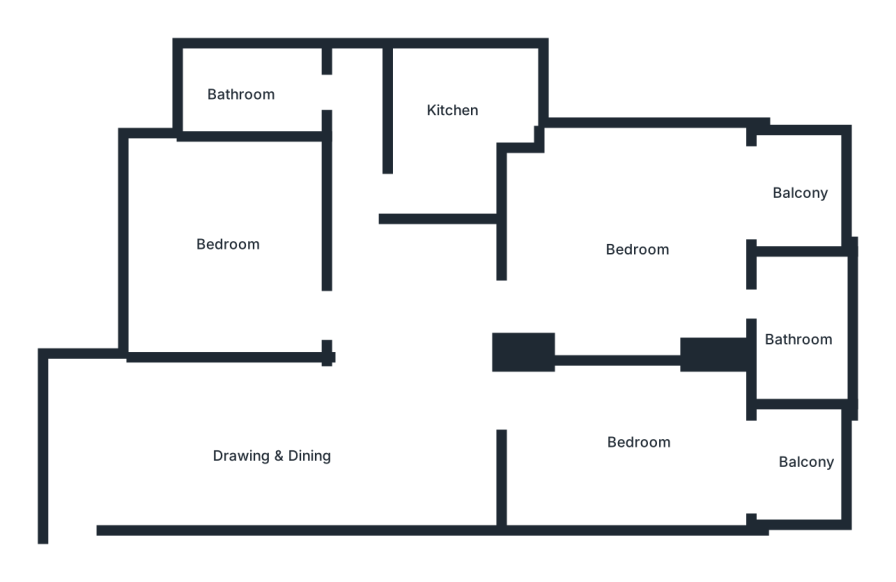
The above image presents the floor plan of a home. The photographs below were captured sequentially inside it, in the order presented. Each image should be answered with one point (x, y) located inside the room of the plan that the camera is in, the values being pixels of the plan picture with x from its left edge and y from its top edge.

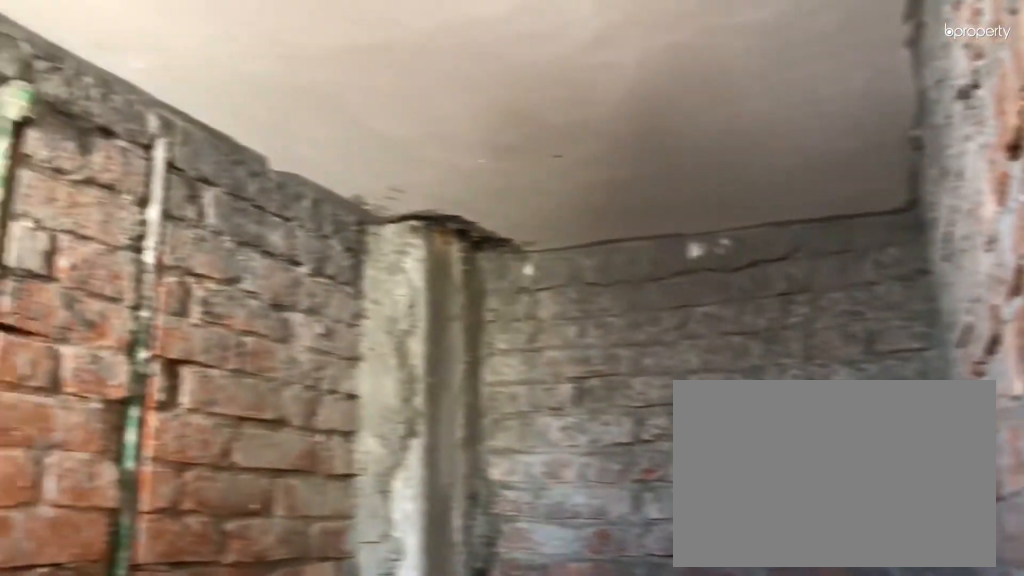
(802, 336)
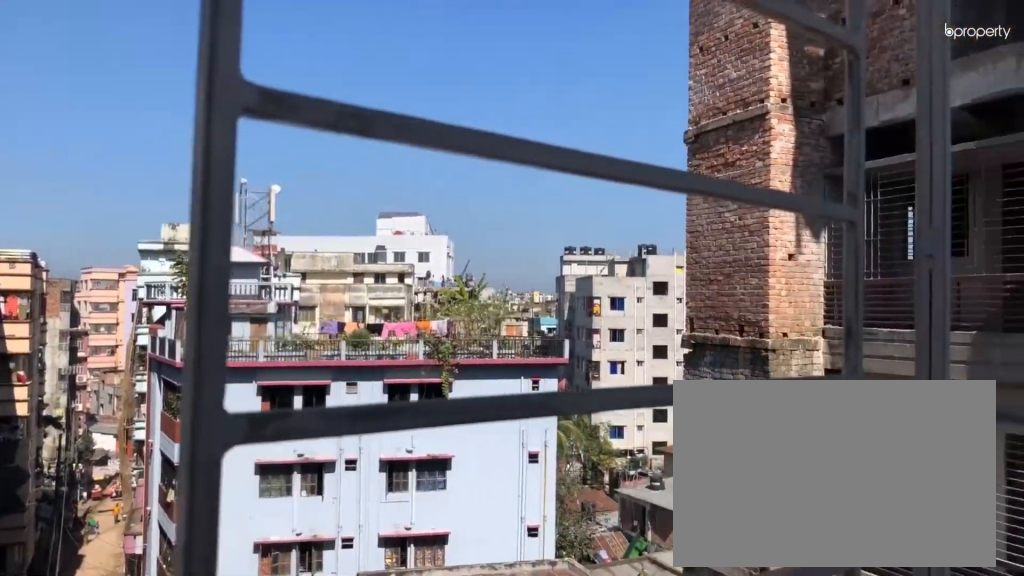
(807, 186)
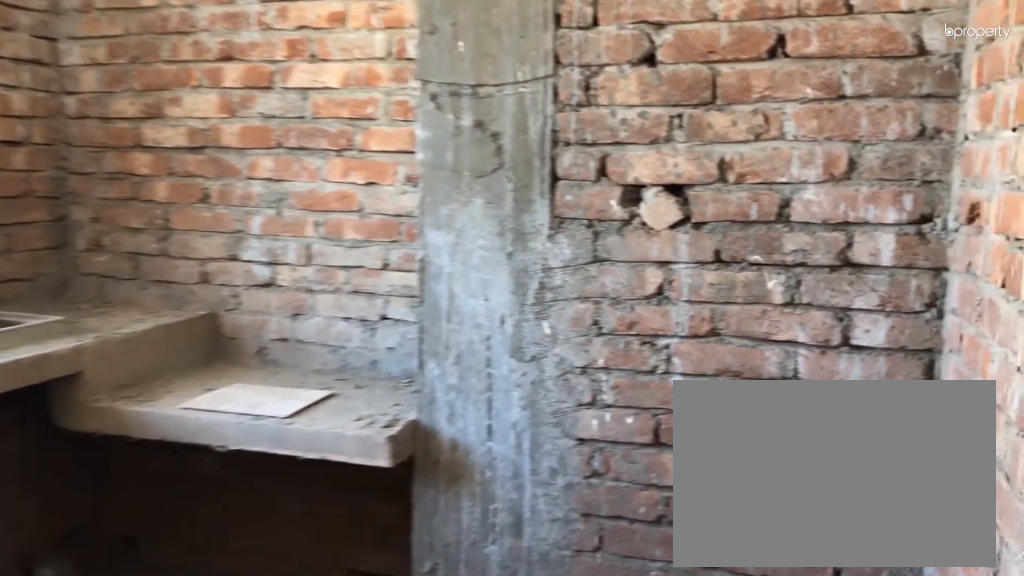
(447, 117)
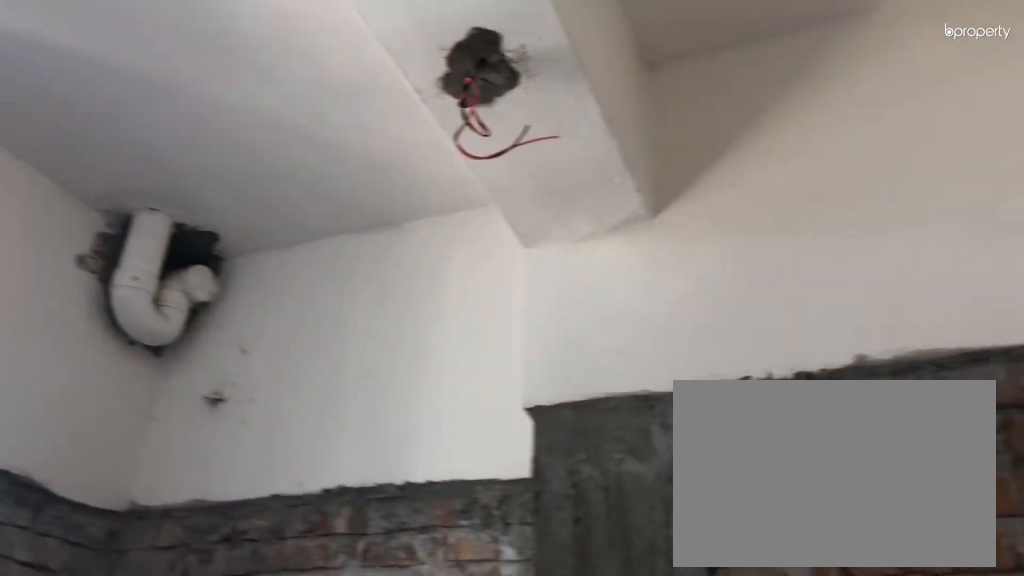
(447, 117)
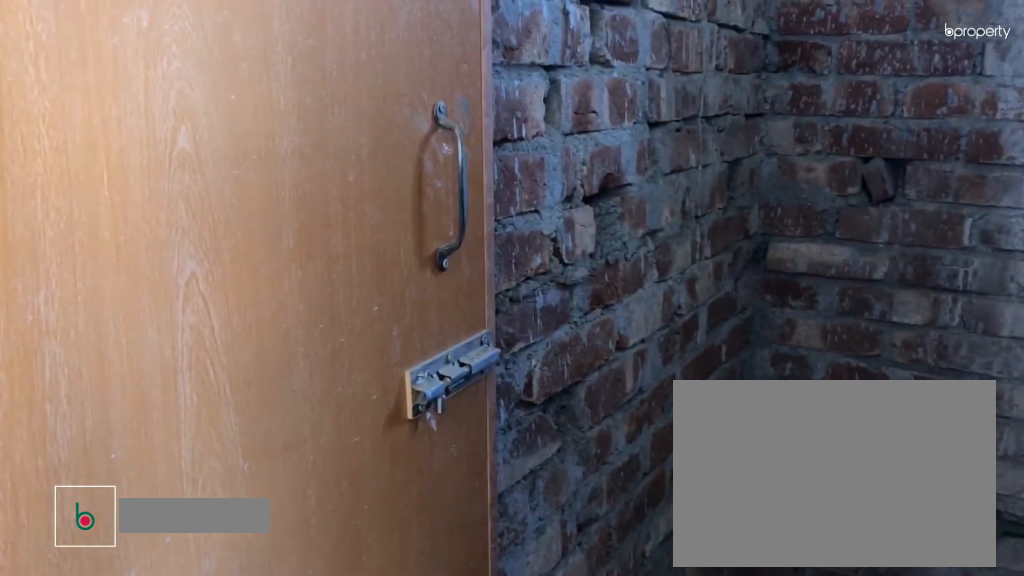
(259, 87)
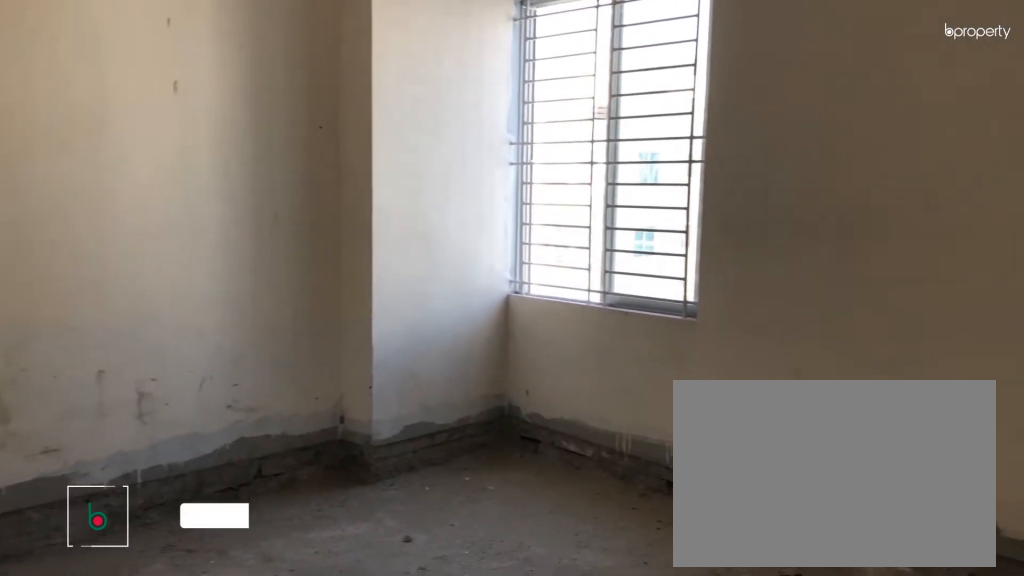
(237, 257)
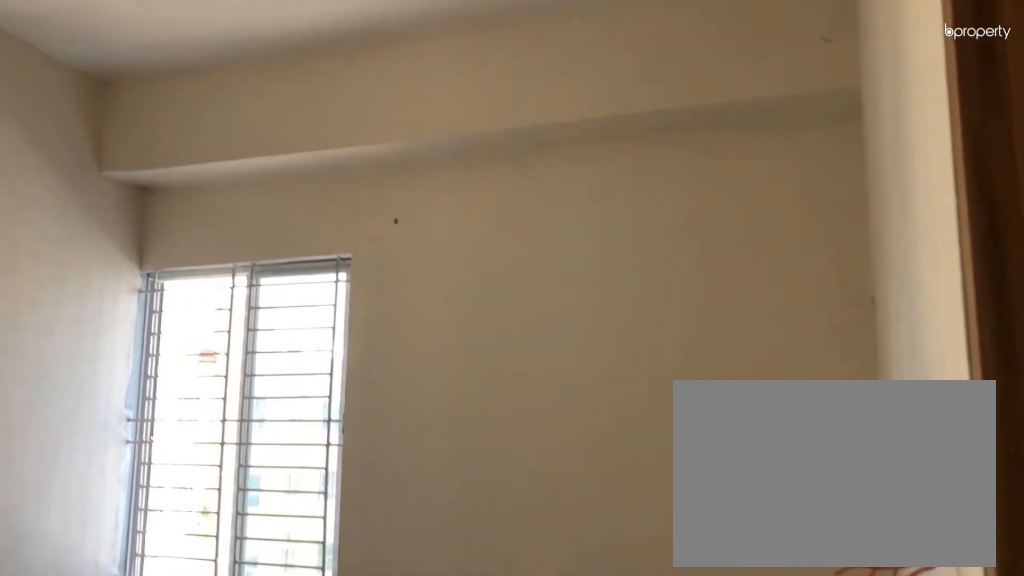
(237, 257)
